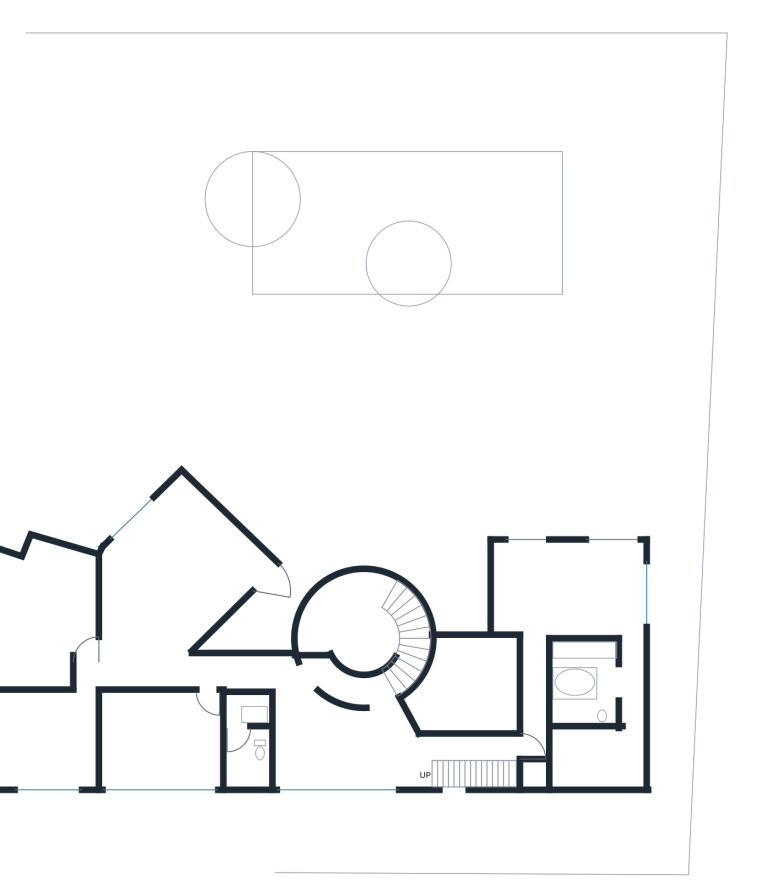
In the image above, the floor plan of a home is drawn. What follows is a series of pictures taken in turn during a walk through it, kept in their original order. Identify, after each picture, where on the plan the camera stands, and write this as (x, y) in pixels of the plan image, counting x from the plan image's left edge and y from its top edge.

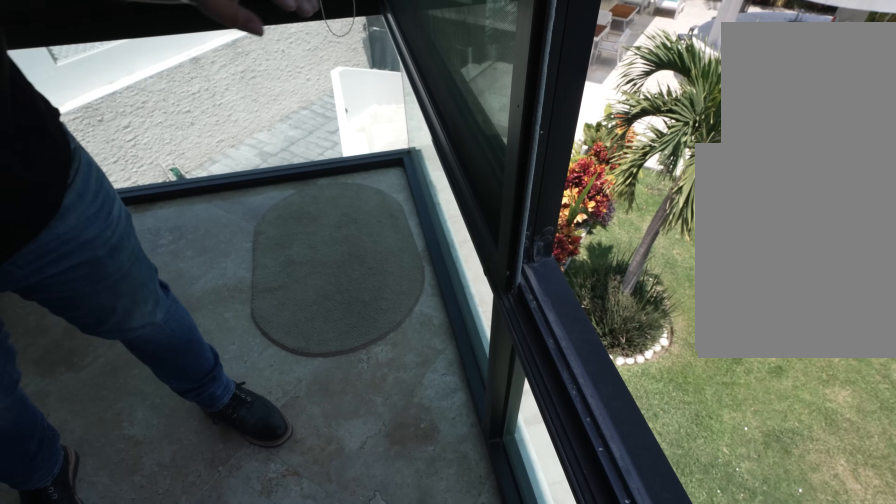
(182, 508)
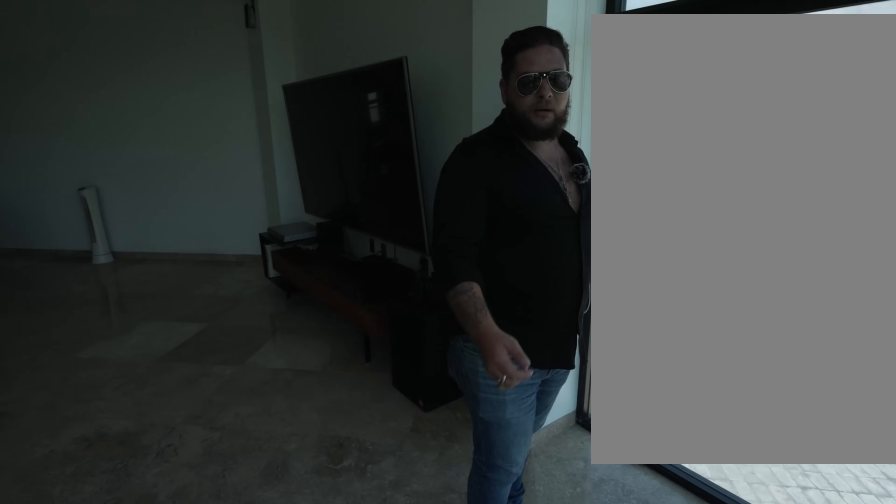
(182, 508)
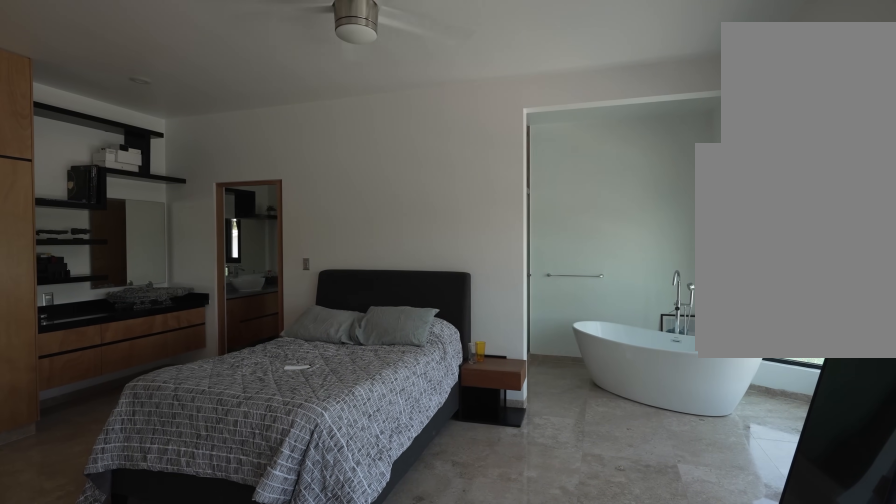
(49, 581)
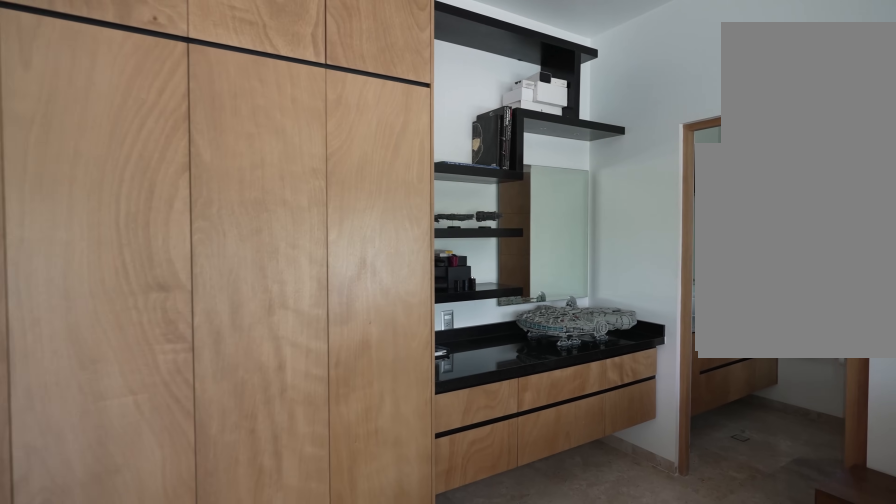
(14, 575)
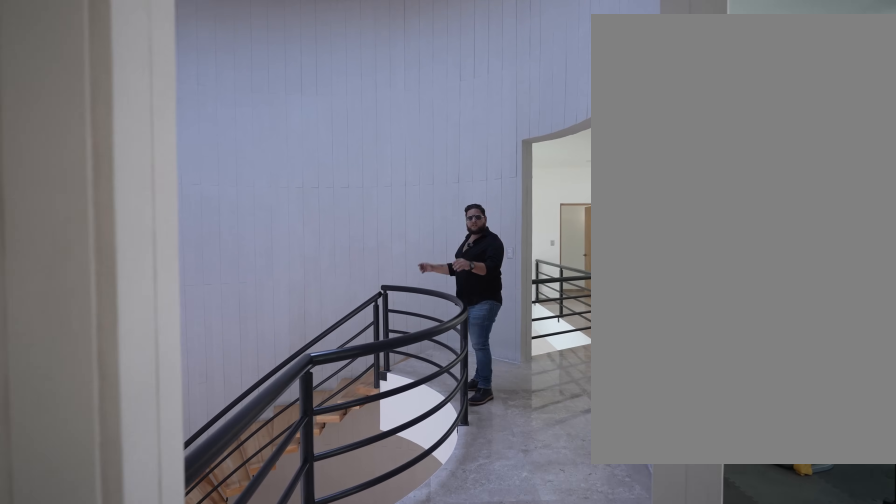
(314, 676)
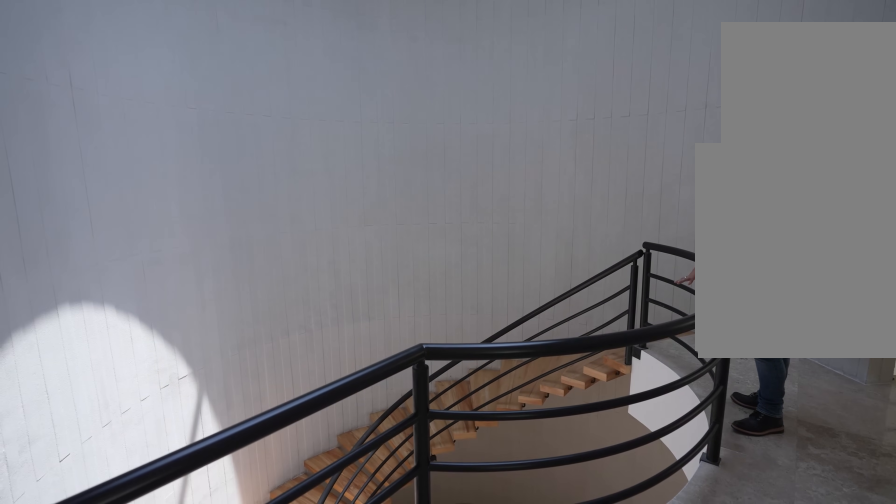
(318, 676)
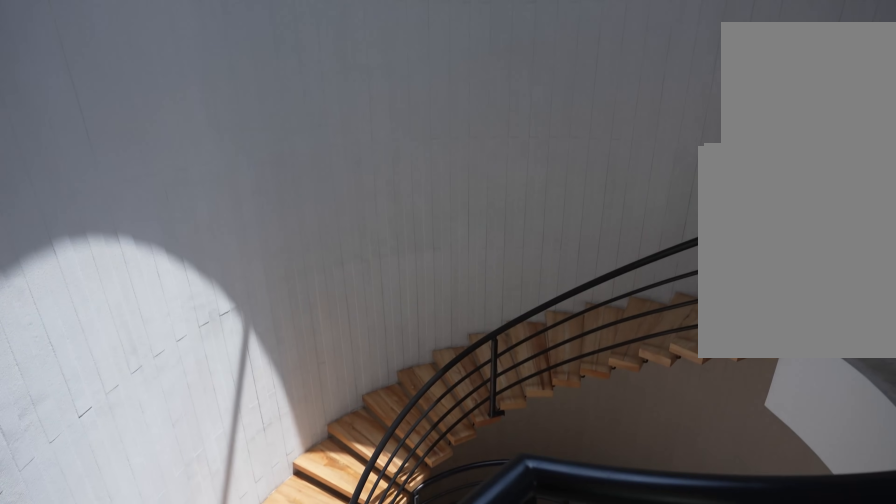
(318, 676)
